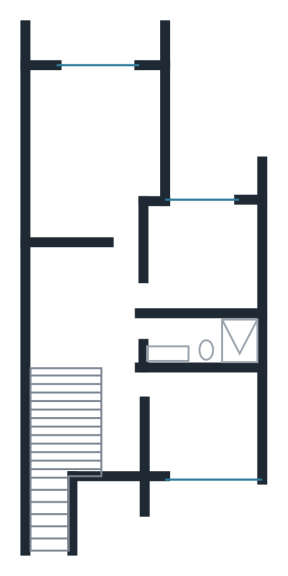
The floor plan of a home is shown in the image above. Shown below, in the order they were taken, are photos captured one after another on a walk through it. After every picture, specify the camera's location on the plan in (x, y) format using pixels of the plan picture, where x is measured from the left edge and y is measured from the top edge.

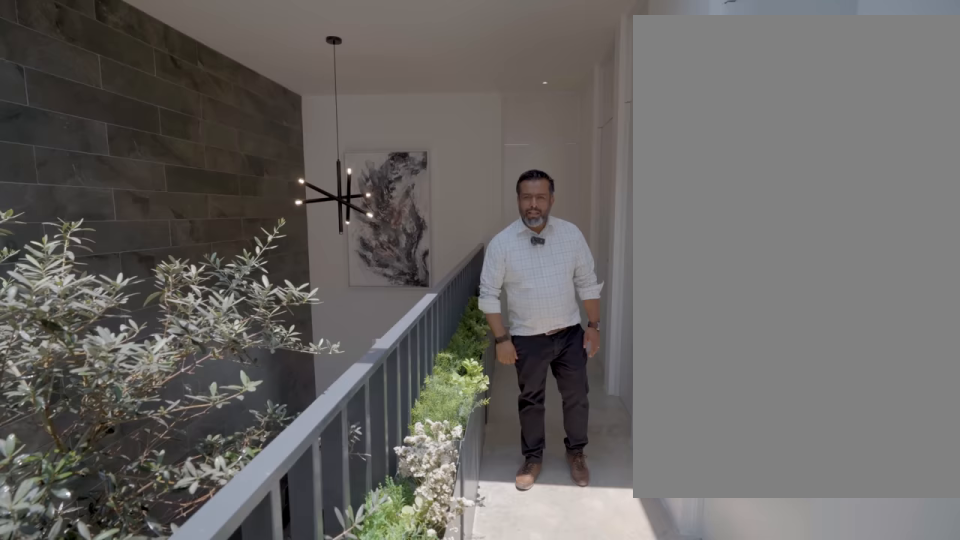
(119, 453)
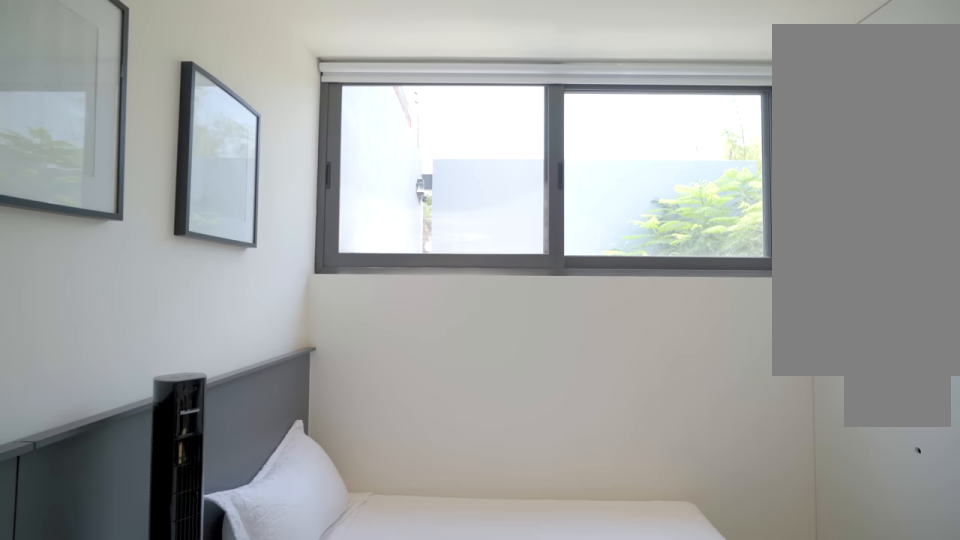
(173, 435)
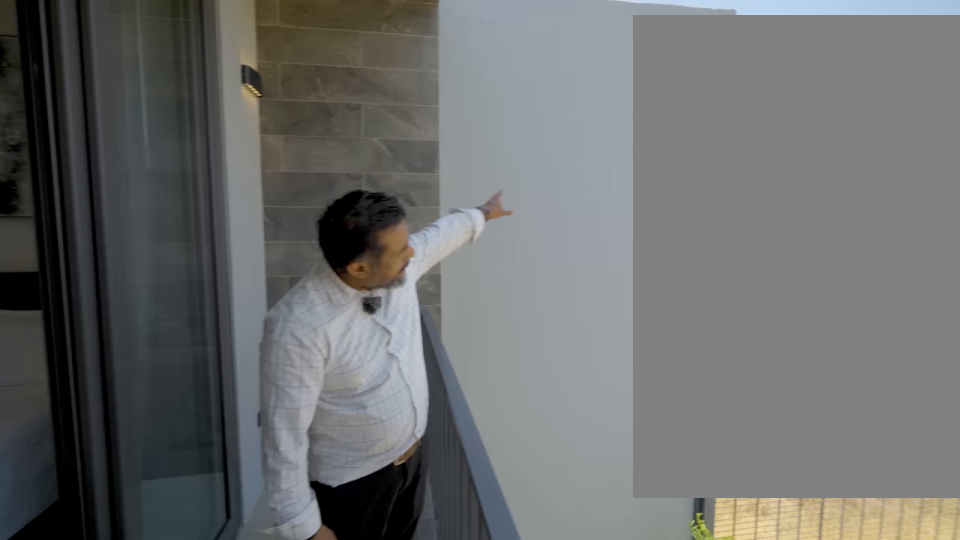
(108, 48)
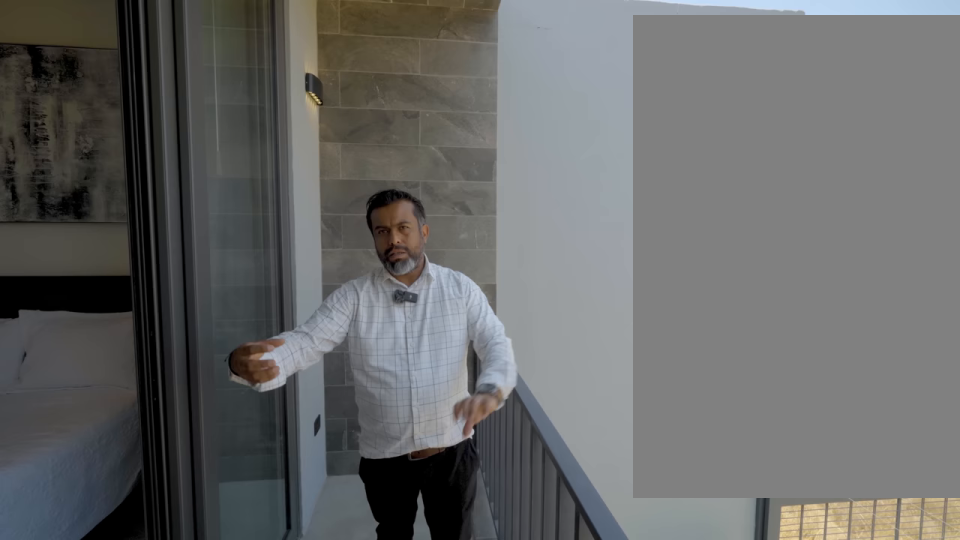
(108, 49)
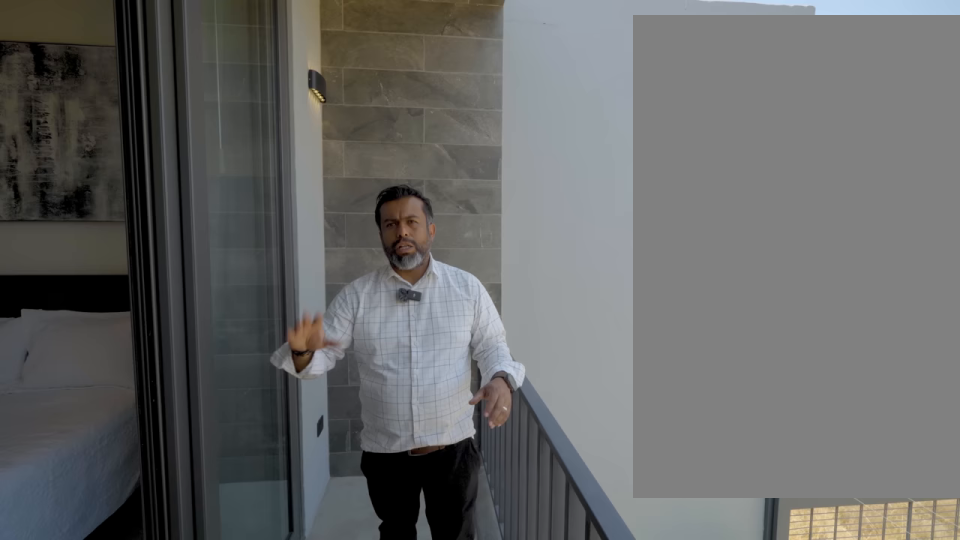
(108, 49)
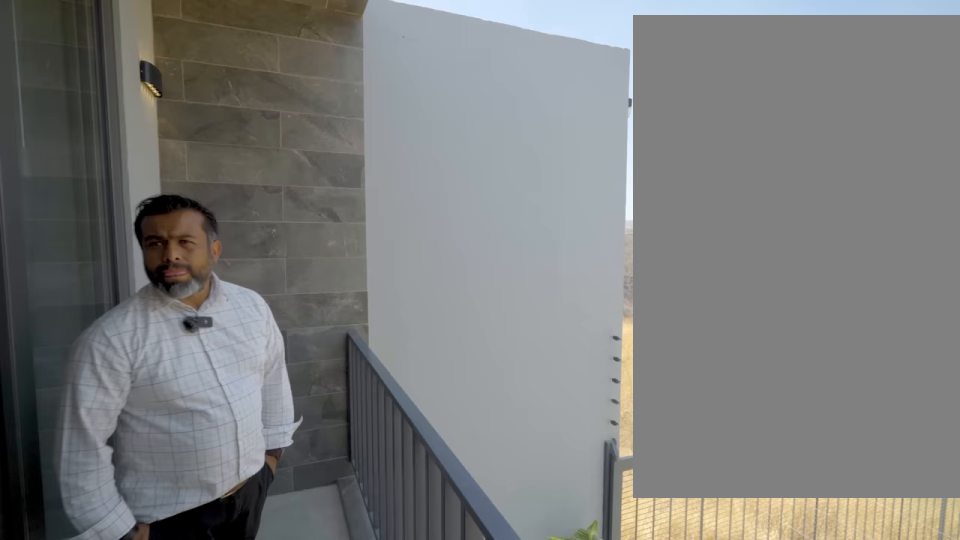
(108, 48)
